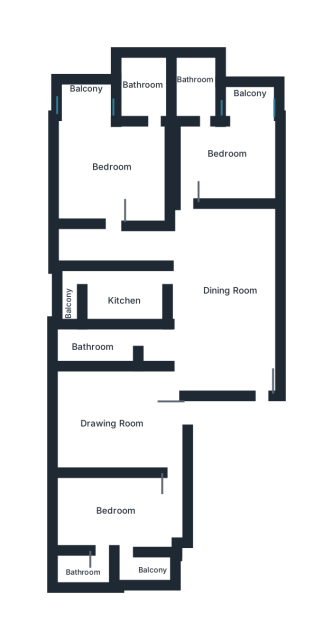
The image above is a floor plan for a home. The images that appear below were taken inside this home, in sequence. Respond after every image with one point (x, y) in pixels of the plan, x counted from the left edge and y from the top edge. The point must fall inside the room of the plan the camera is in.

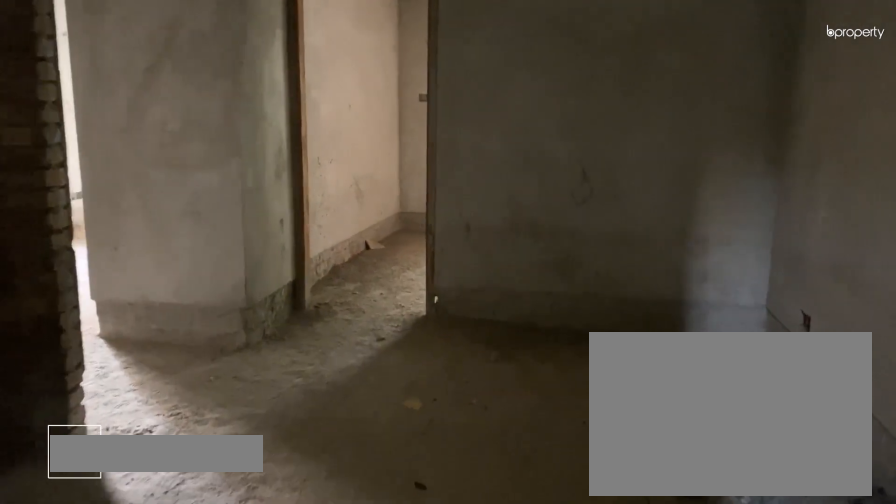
(229, 290)
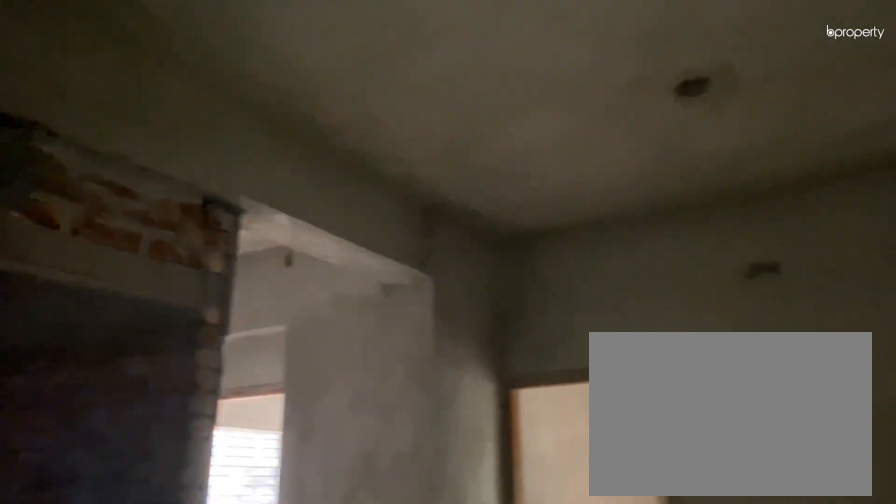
(229, 290)
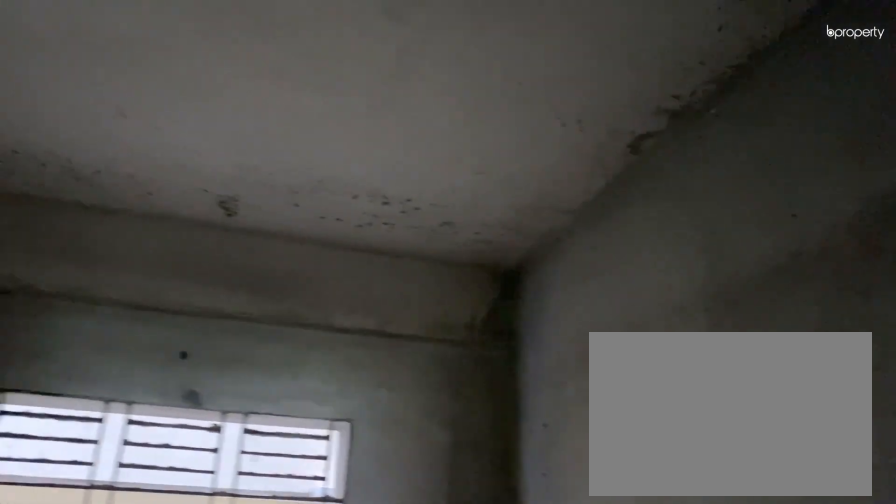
(108, 419)
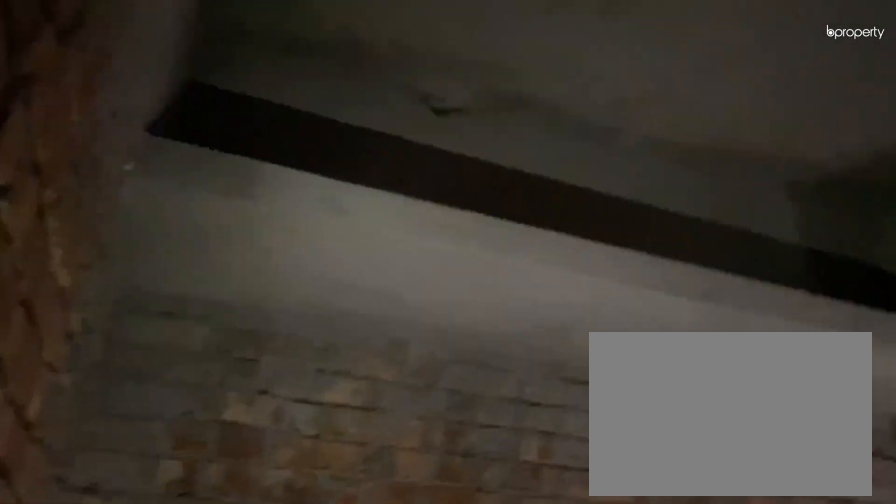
(129, 298)
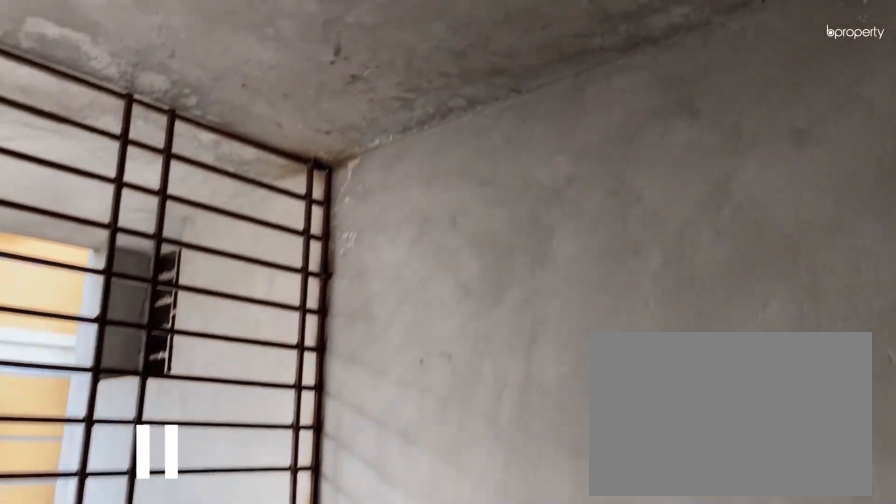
(89, 99)
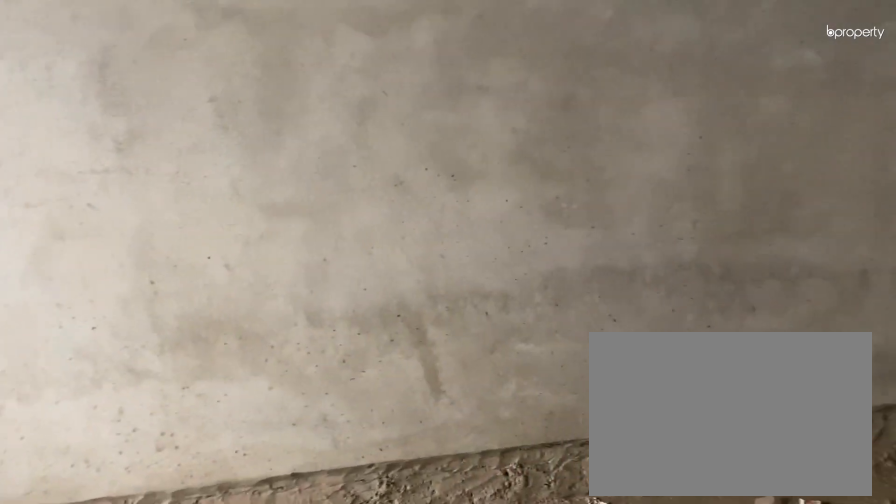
(233, 156)
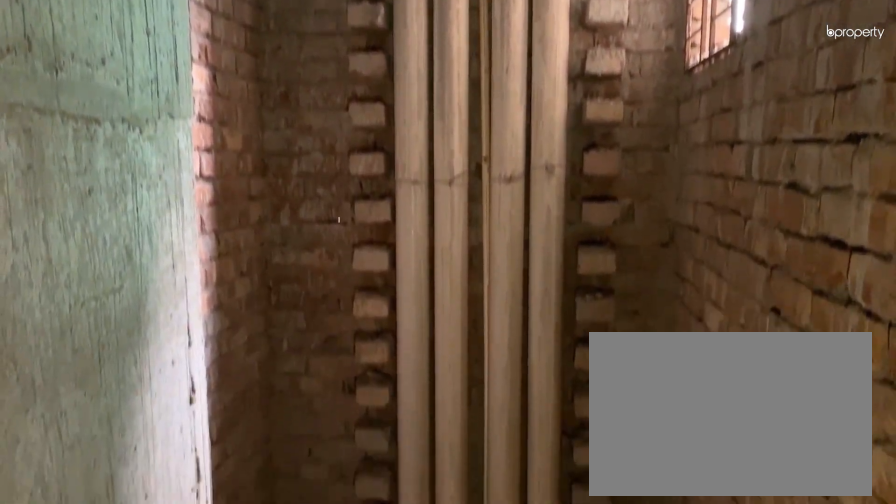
(195, 86)
